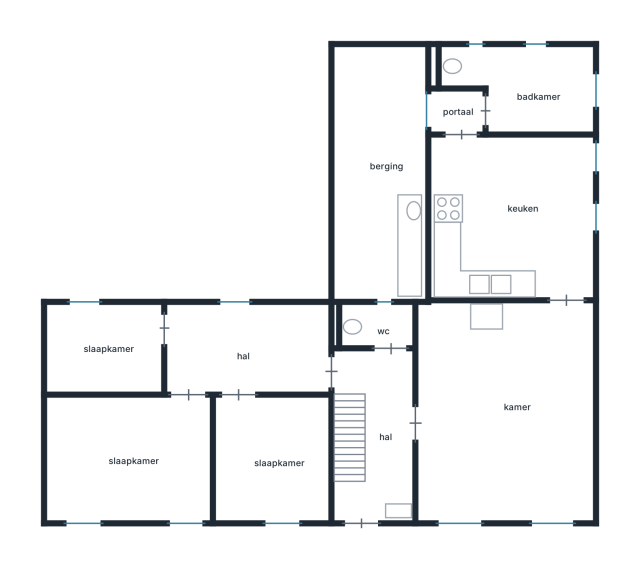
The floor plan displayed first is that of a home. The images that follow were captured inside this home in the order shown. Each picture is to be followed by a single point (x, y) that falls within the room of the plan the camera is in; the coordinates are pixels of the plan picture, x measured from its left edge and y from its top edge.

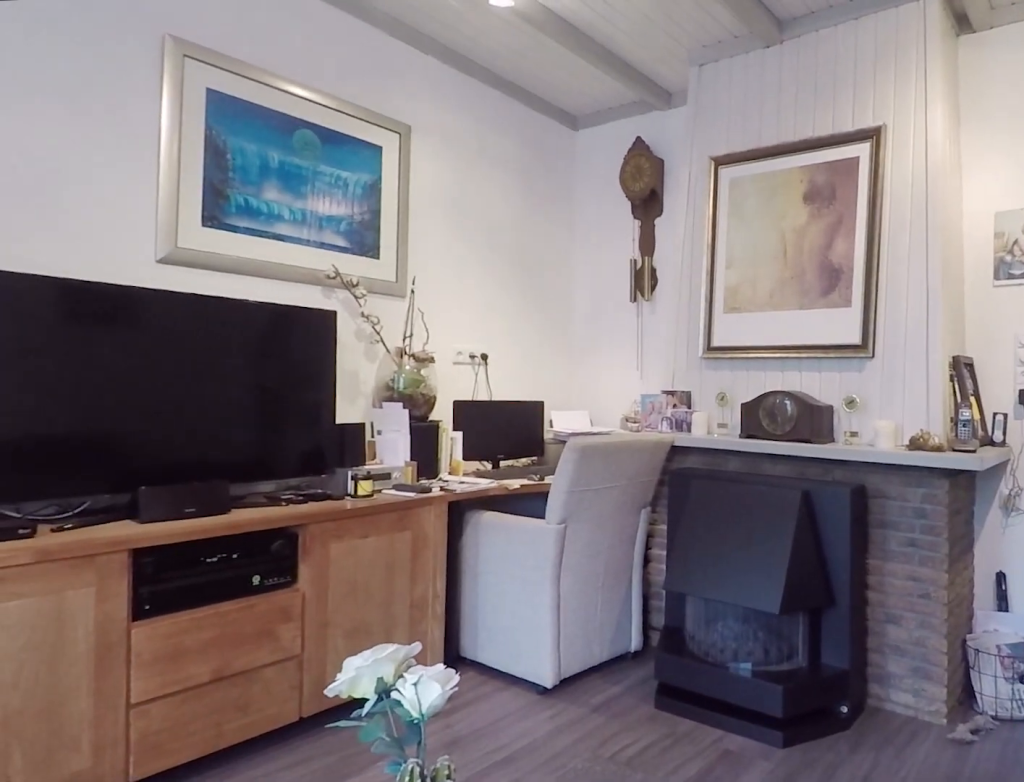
(504, 415)
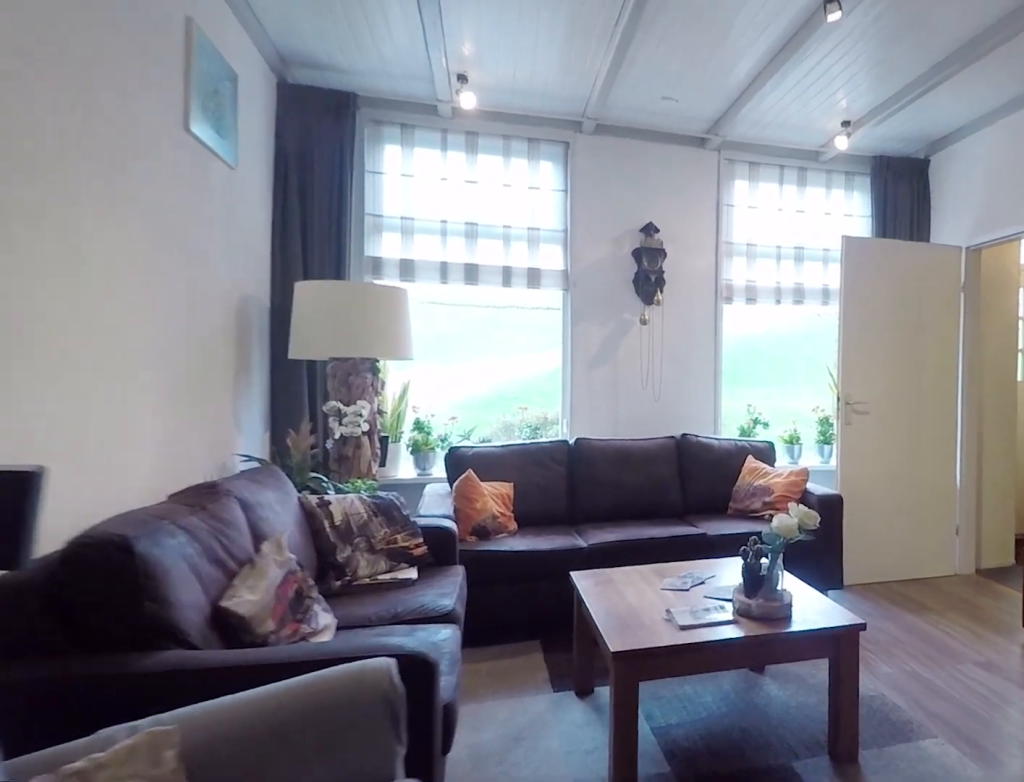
(504, 415)
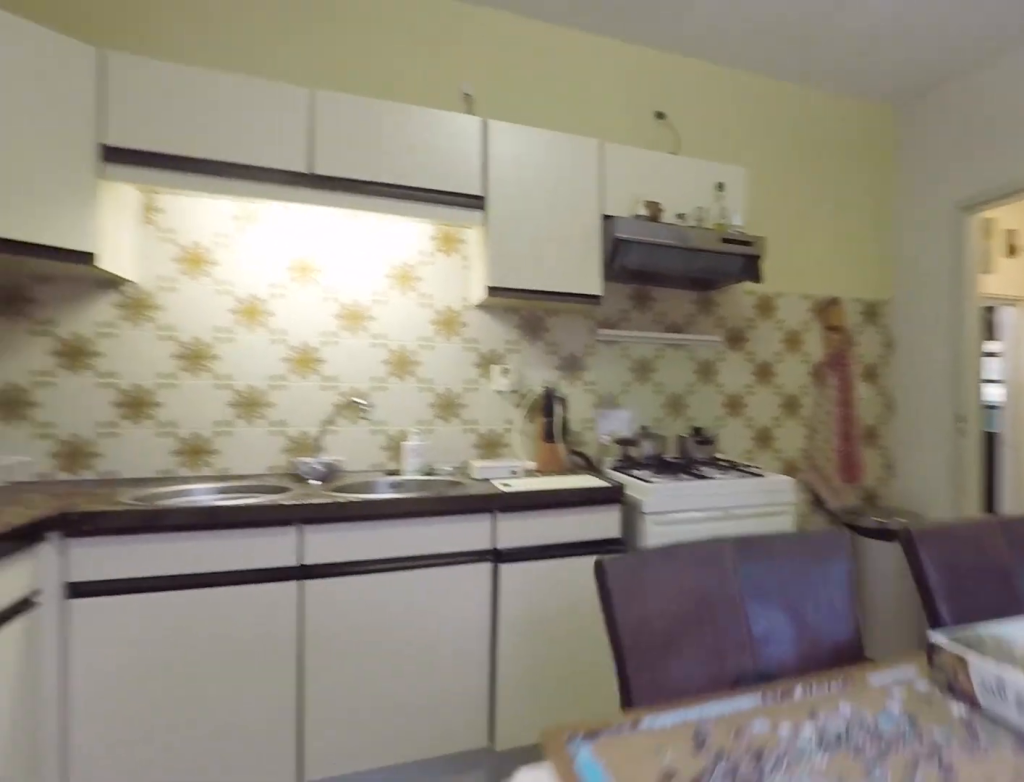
(510, 219)
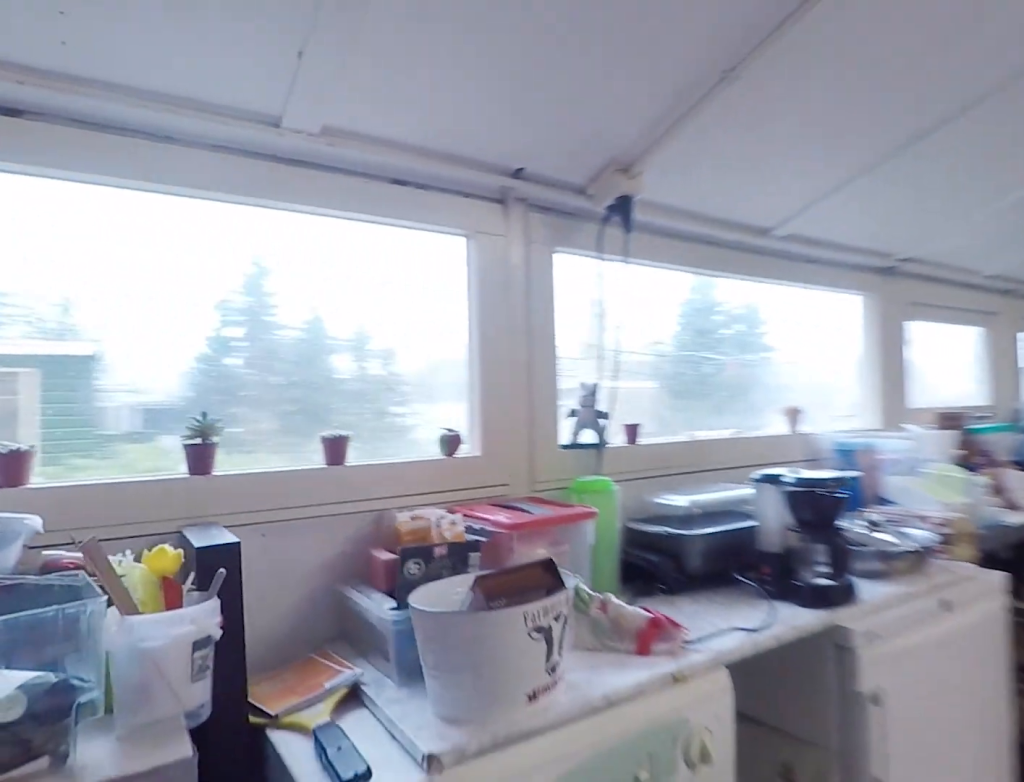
(410, 245)
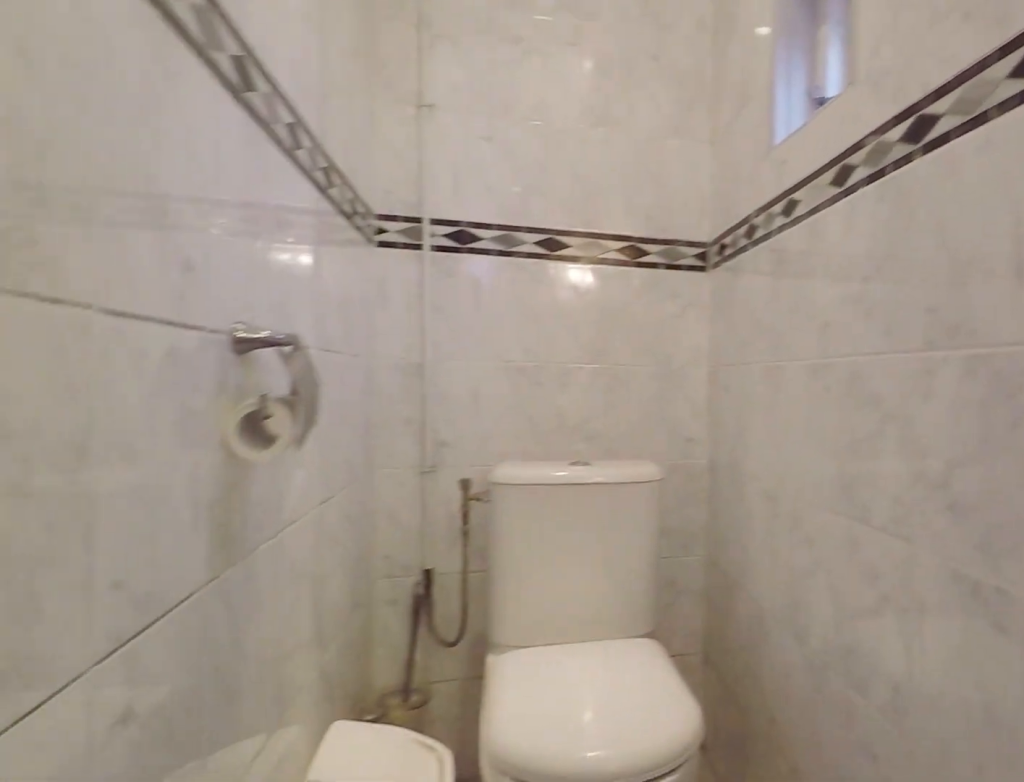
(527, 87)
